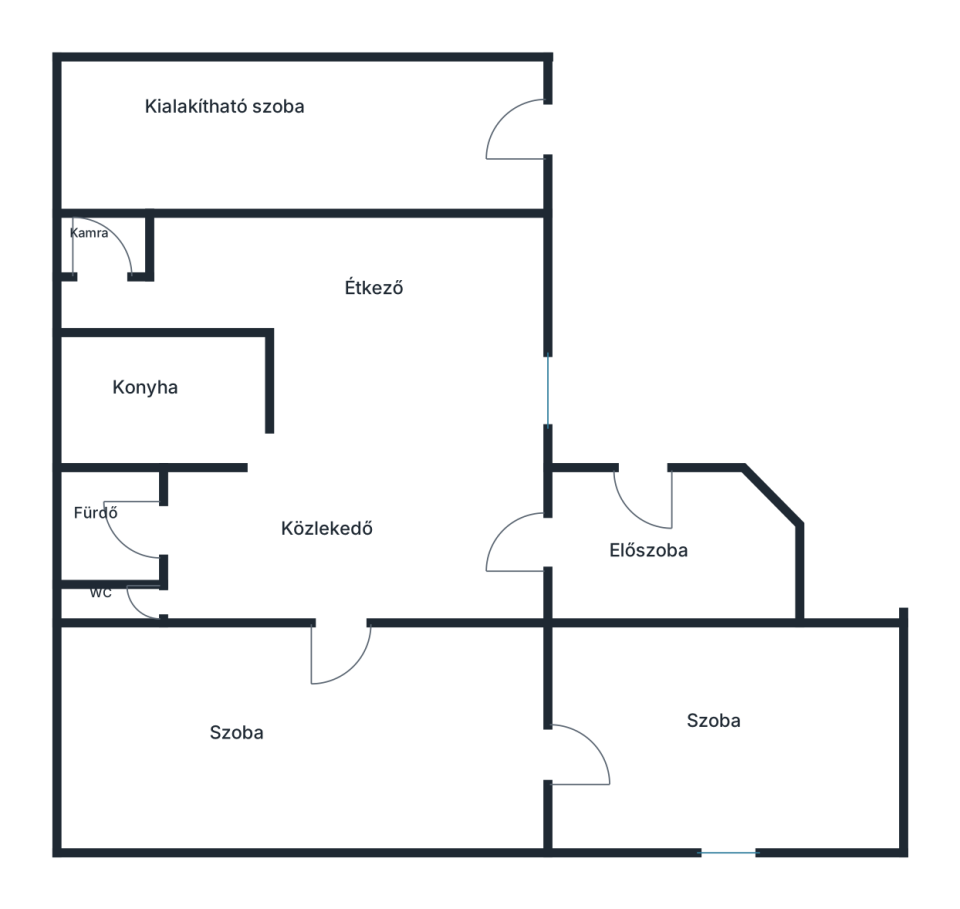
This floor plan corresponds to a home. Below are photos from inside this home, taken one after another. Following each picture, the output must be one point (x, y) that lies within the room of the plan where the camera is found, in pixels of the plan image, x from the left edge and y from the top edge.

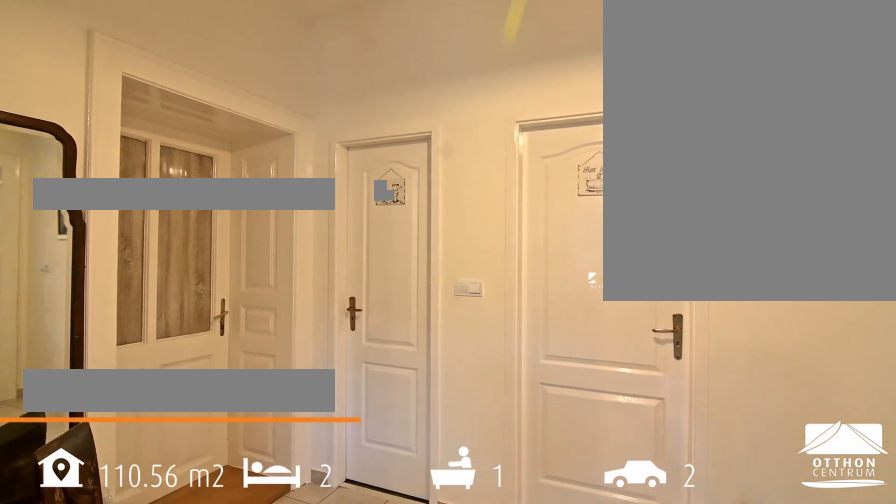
(330, 582)
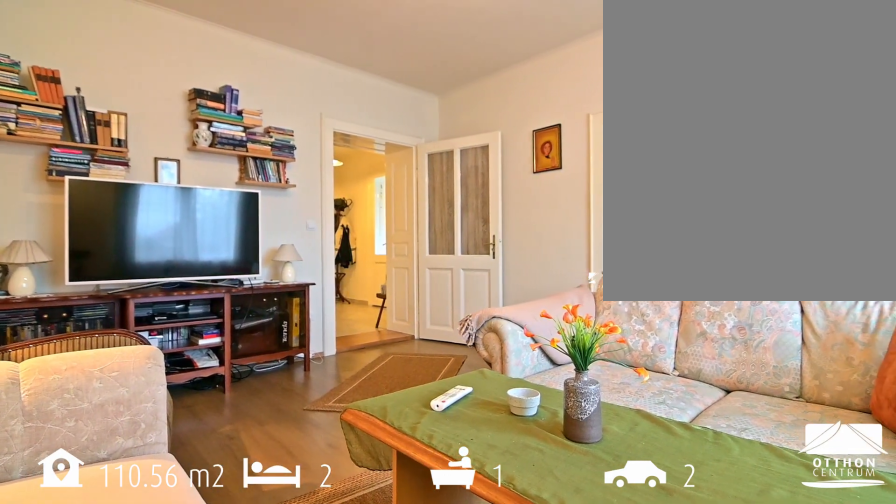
(234, 799)
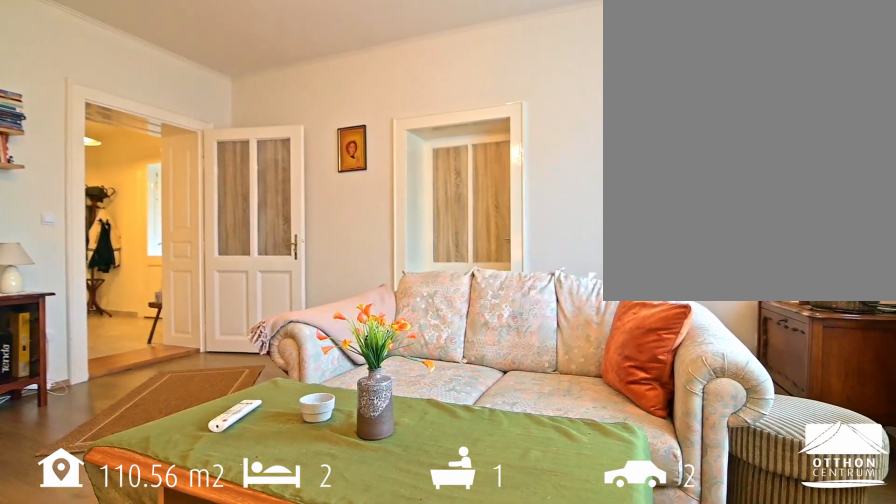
(234, 799)
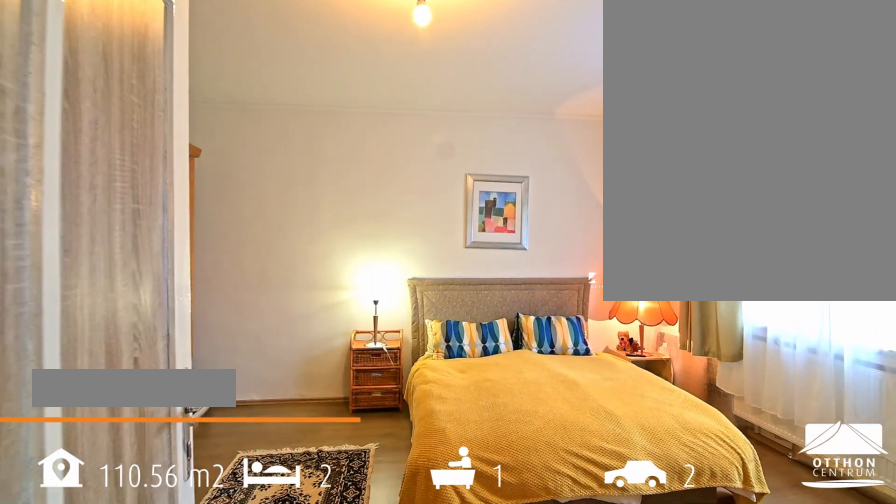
(721, 789)
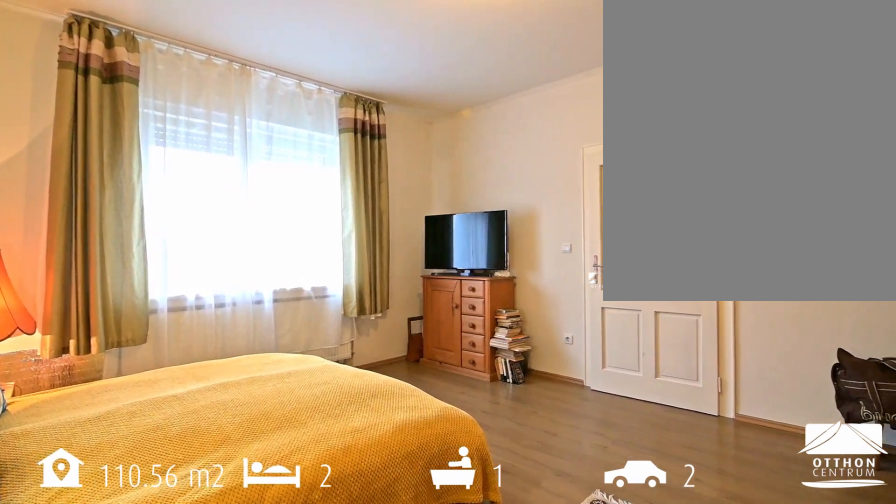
(722, 789)
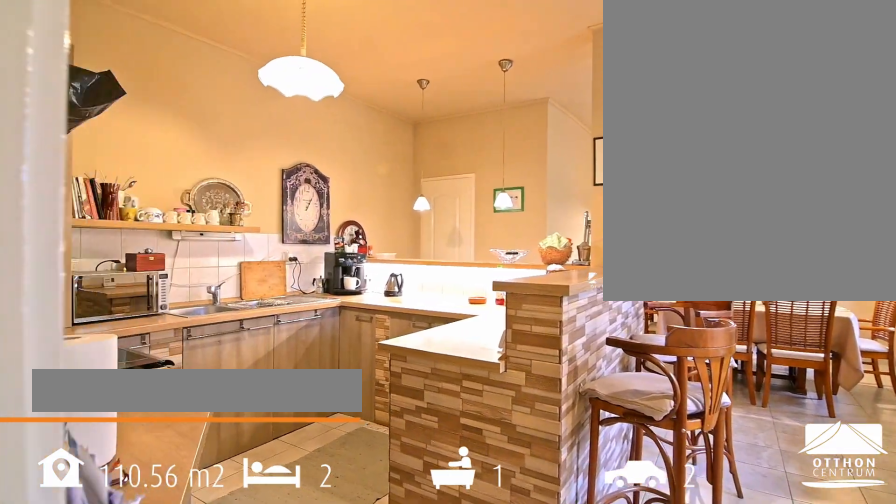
(352, 323)
